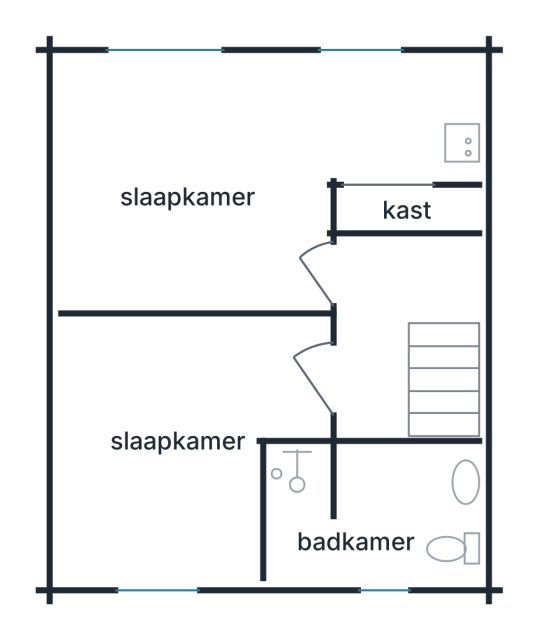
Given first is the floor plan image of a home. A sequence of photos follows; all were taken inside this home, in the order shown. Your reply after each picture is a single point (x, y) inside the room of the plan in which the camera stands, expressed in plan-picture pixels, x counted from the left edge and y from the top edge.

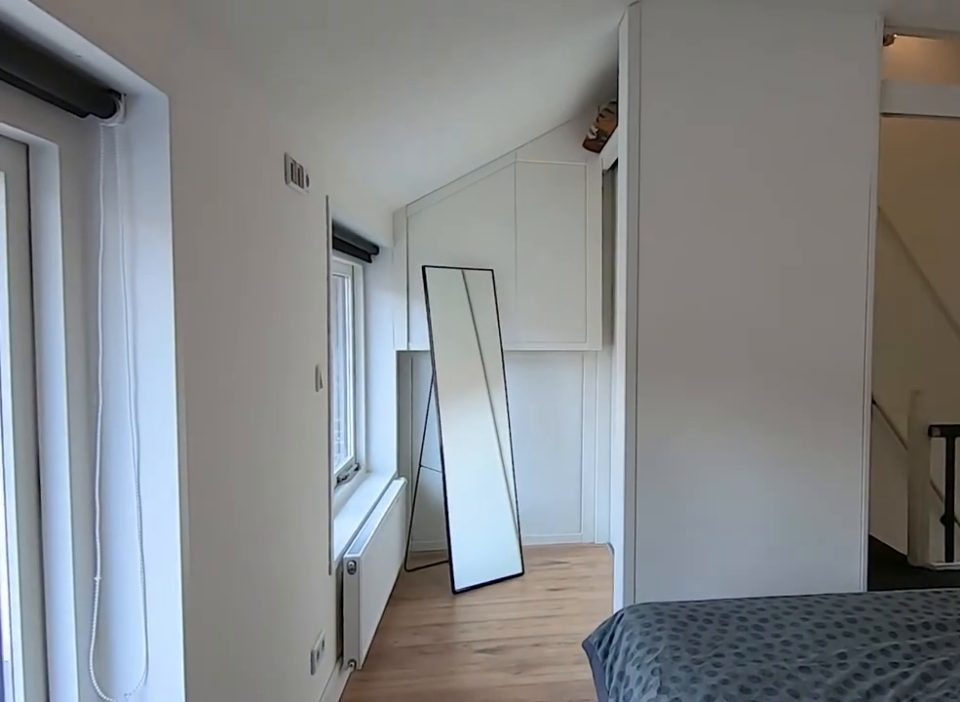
(236, 173)
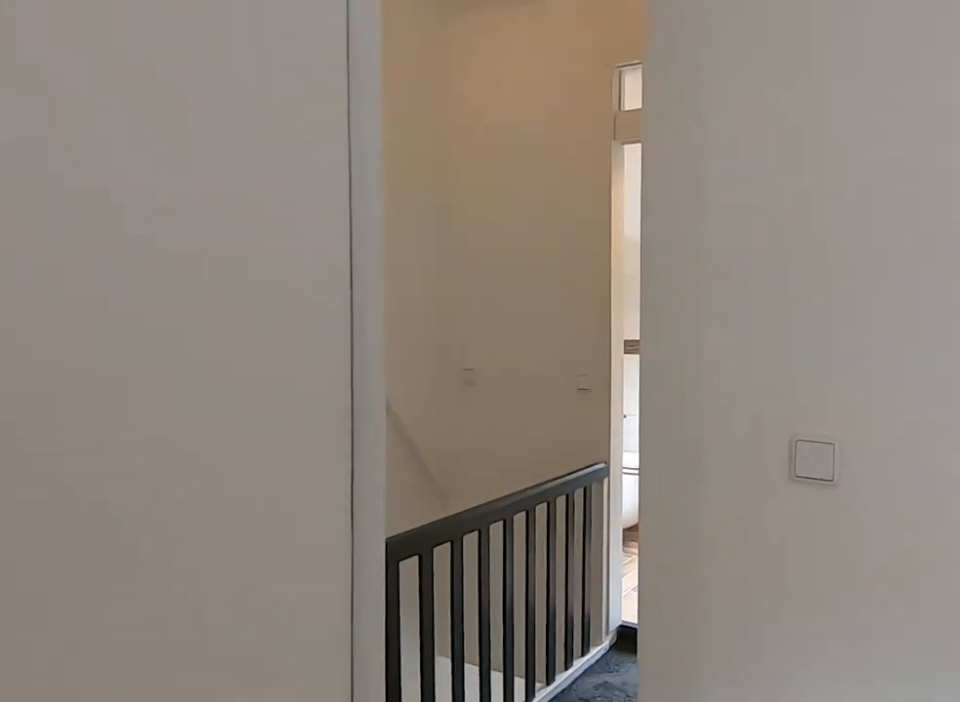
(236, 173)
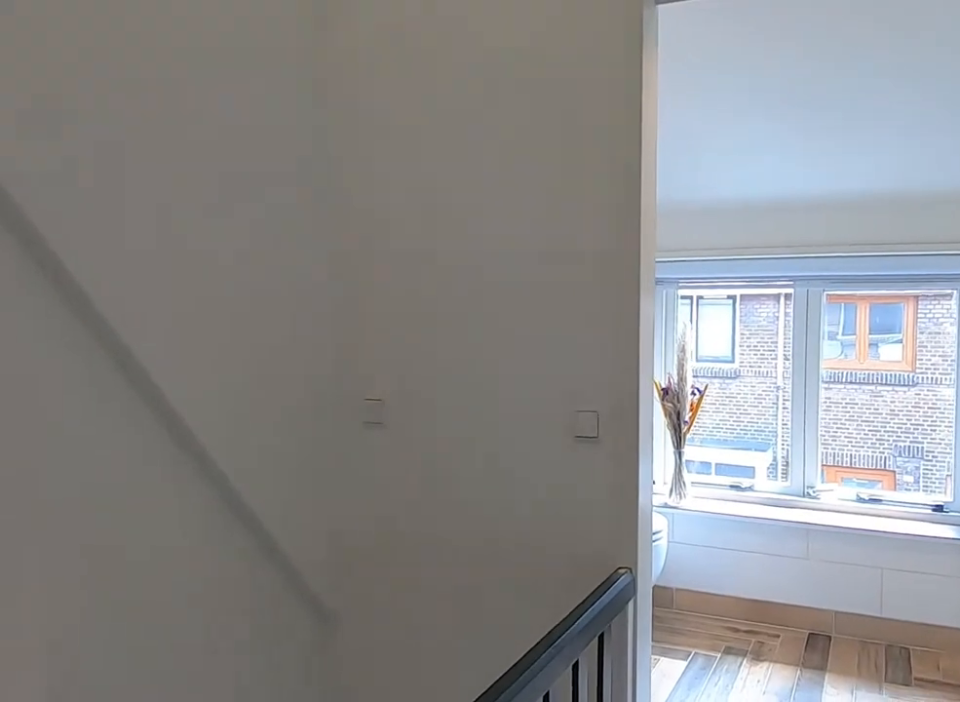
(393, 321)
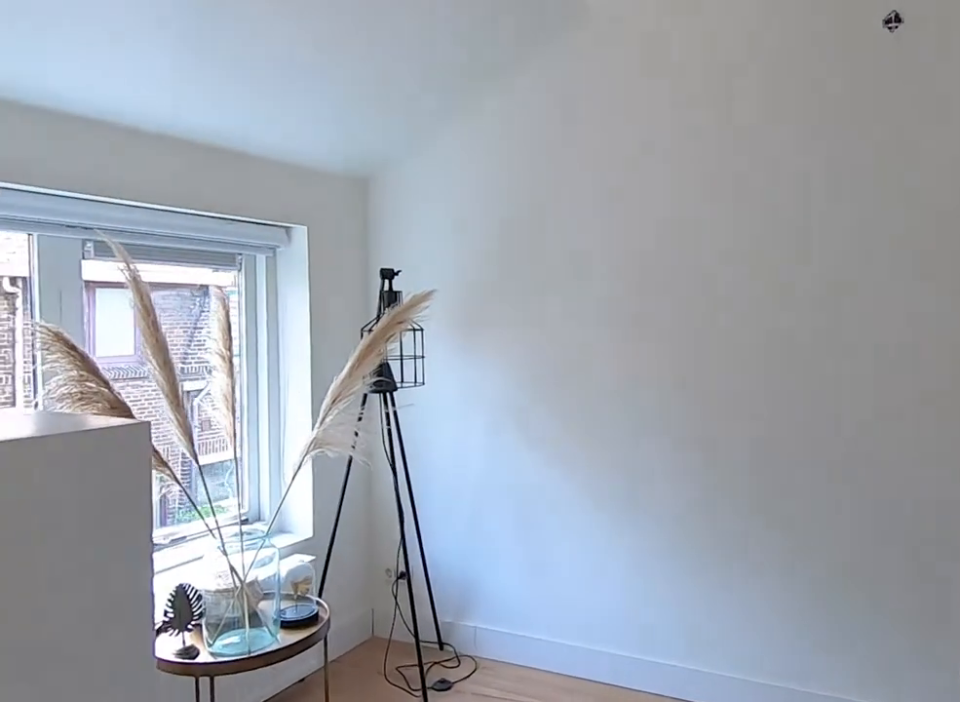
(64, 396)
